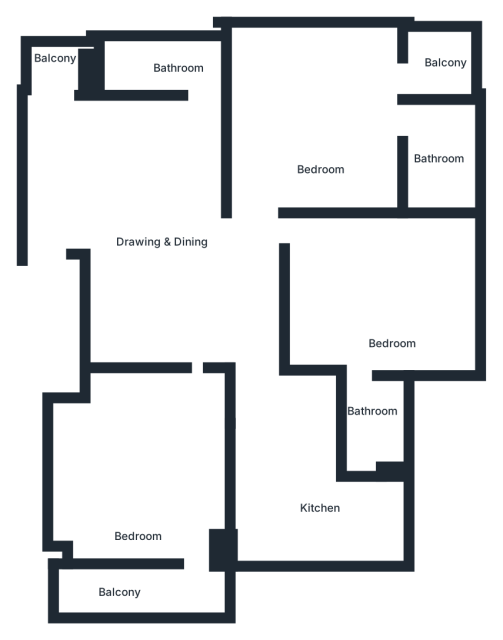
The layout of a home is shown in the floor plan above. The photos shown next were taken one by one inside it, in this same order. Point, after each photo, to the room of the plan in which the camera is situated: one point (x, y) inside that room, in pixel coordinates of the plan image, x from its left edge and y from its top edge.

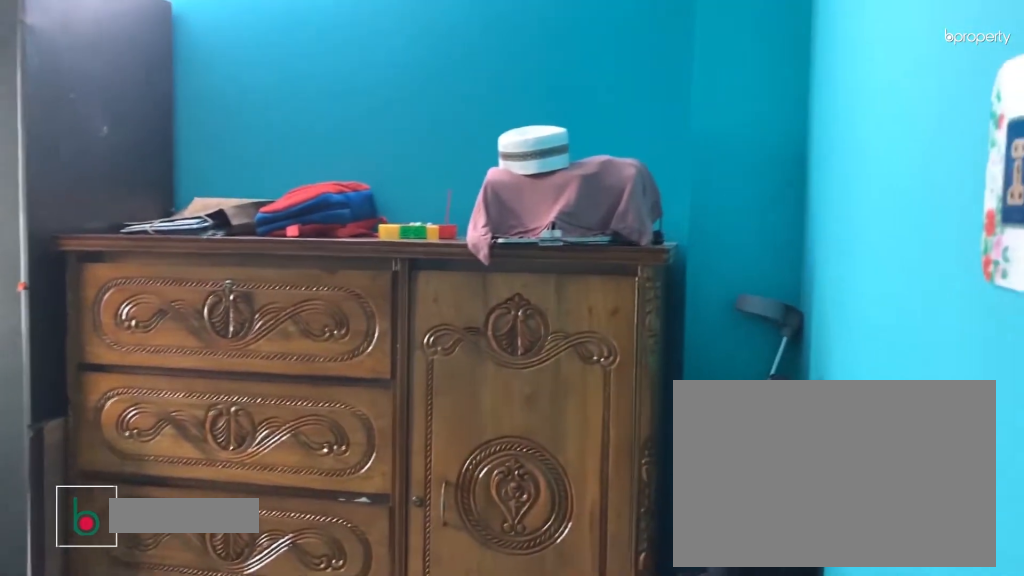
(152, 480)
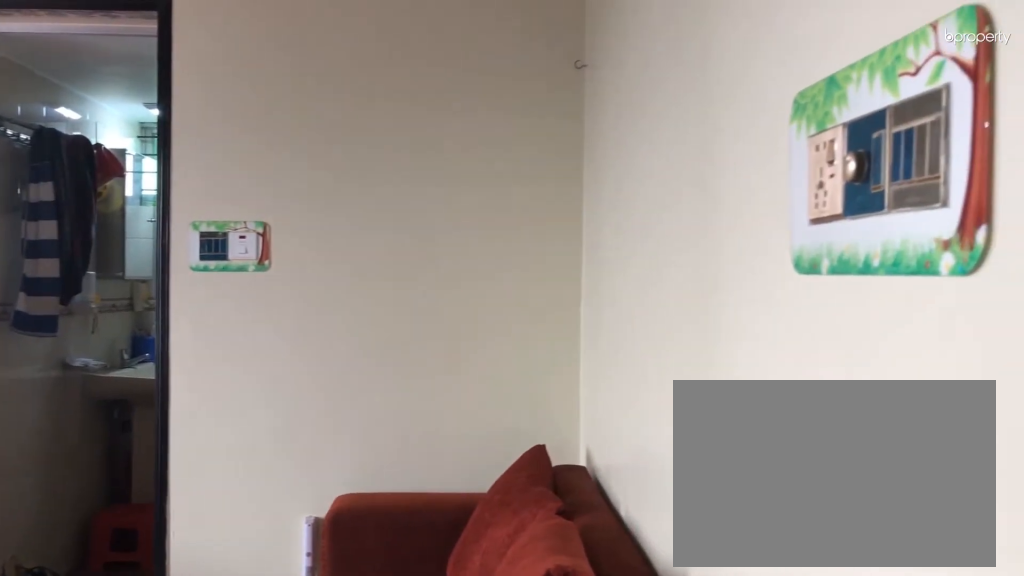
(322, 126)
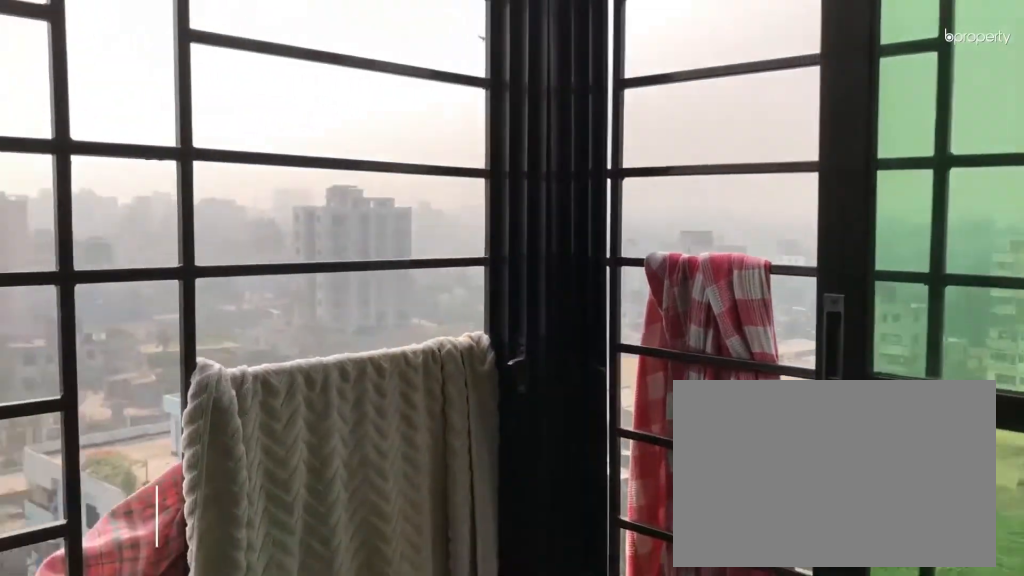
(447, 66)
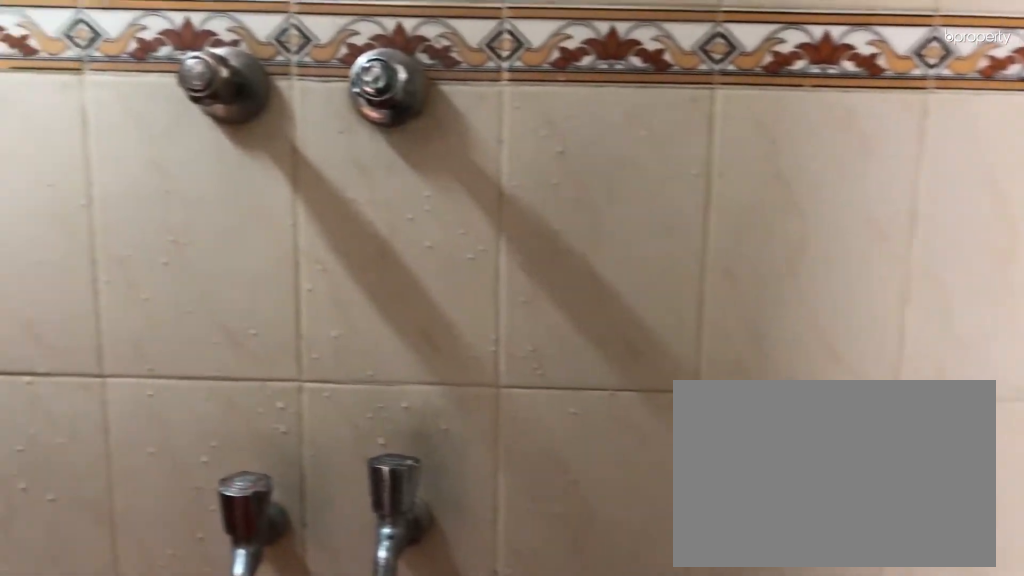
(439, 153)
